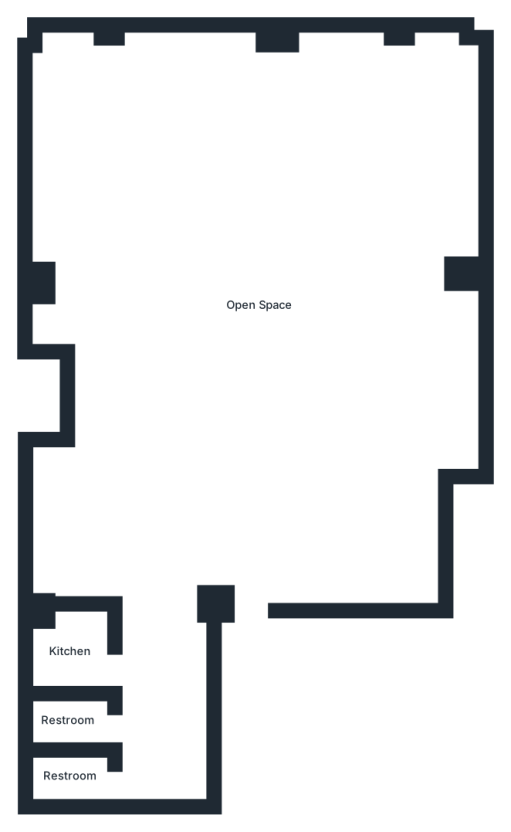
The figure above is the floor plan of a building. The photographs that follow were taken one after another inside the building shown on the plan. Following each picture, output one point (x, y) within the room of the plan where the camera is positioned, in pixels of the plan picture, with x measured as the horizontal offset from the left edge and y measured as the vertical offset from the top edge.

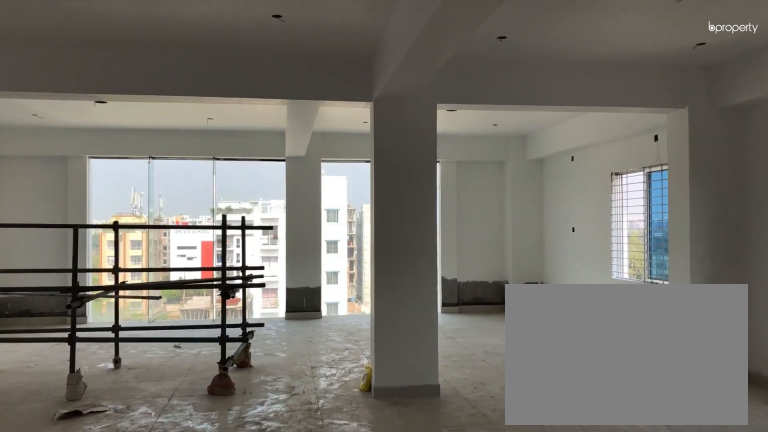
(252, 470)
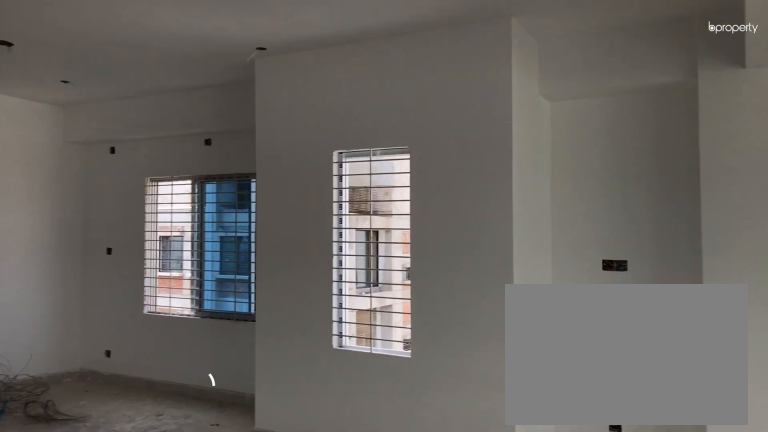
(258, 309)
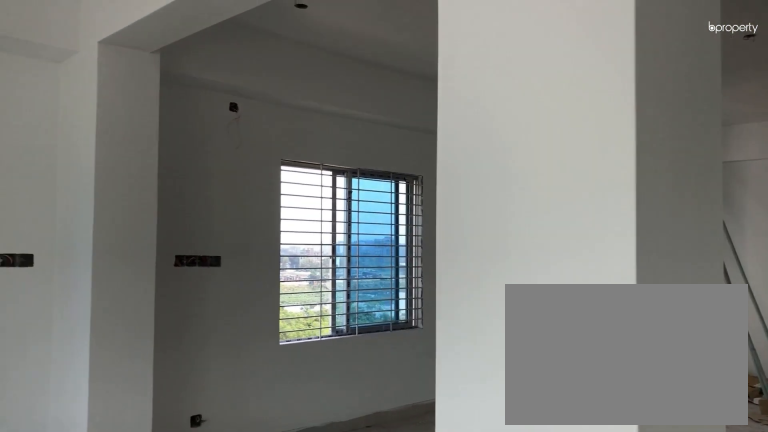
(258, 309)
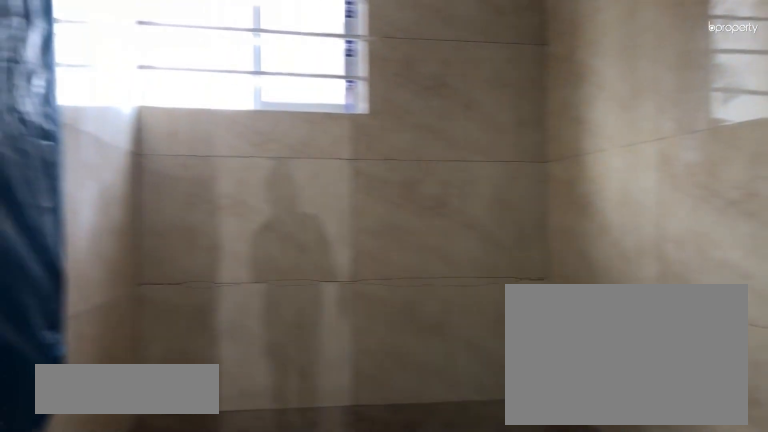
(69, 720)
